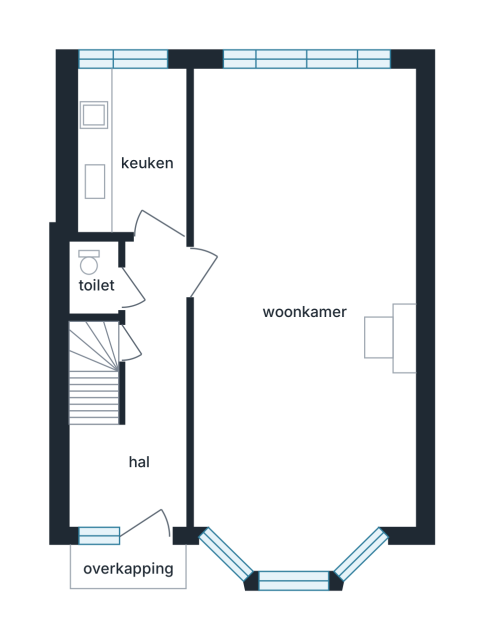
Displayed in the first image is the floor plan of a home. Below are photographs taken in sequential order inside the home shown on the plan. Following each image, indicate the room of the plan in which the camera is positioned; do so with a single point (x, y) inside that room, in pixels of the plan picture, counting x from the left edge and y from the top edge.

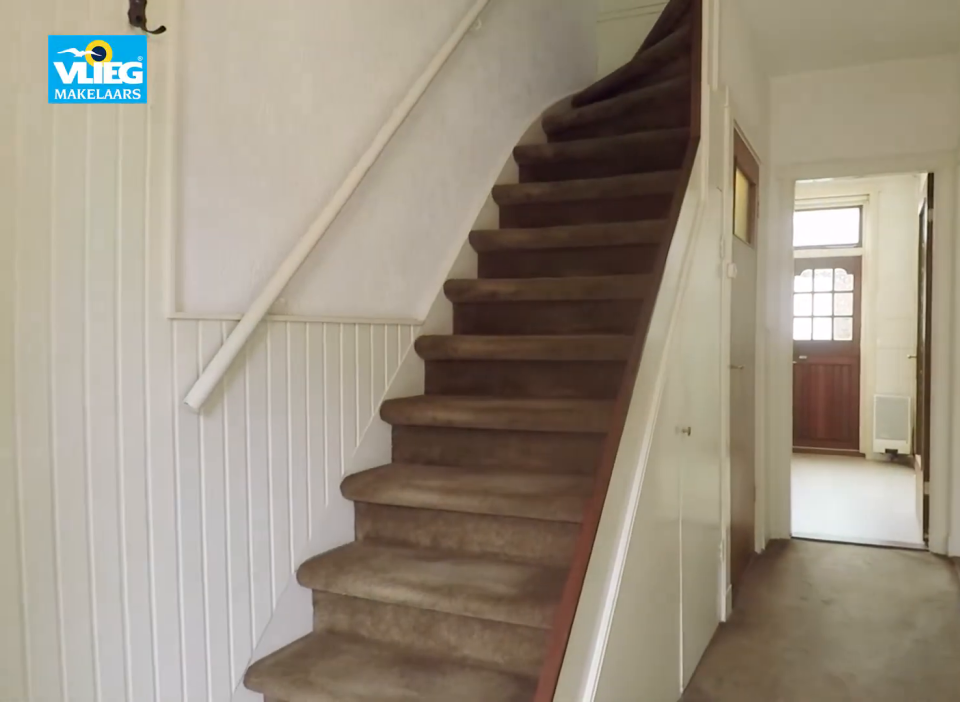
(141, 405)
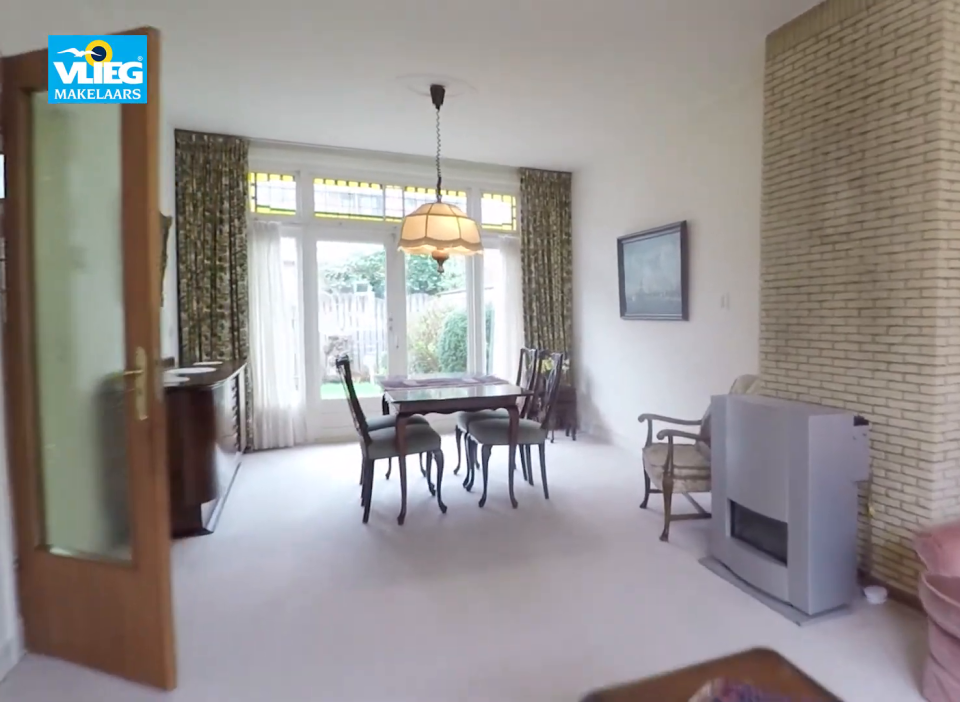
(297, 114)
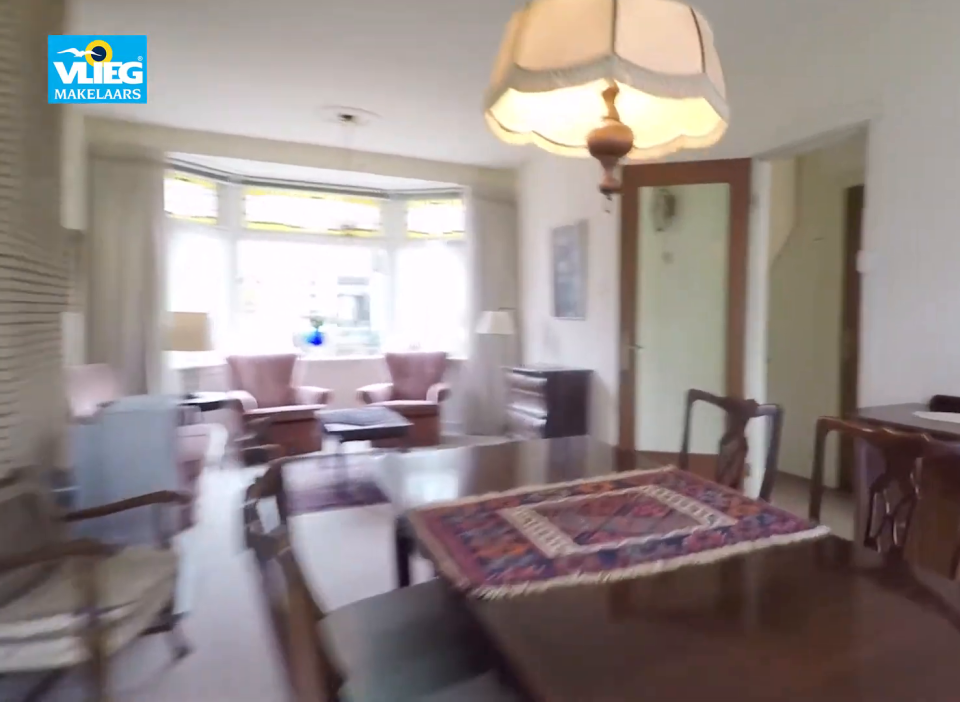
(297, 114)
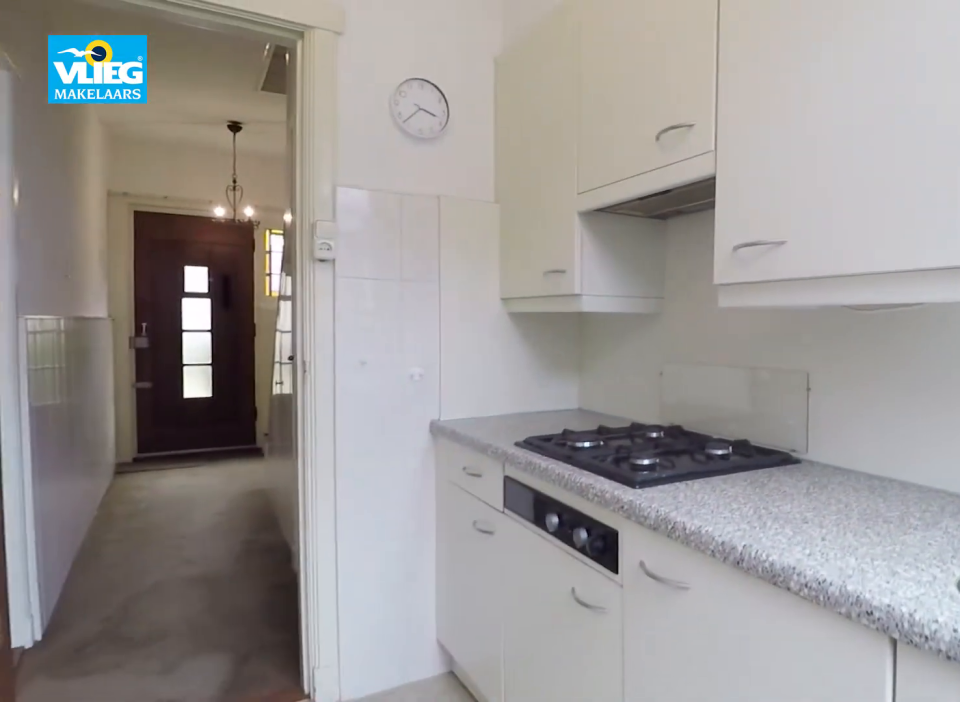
(132, 149)
